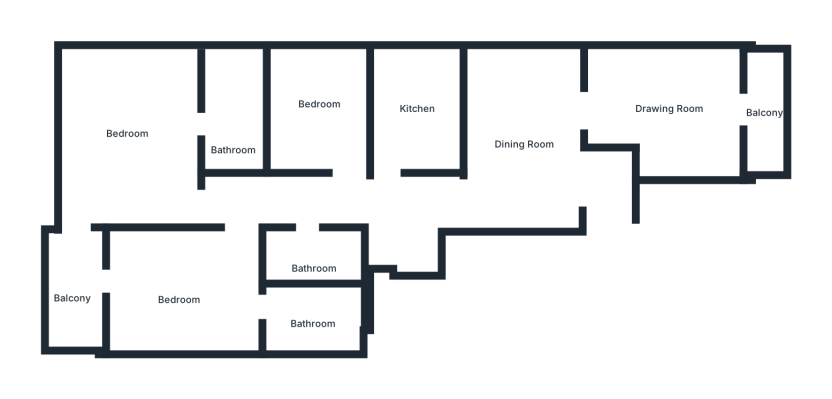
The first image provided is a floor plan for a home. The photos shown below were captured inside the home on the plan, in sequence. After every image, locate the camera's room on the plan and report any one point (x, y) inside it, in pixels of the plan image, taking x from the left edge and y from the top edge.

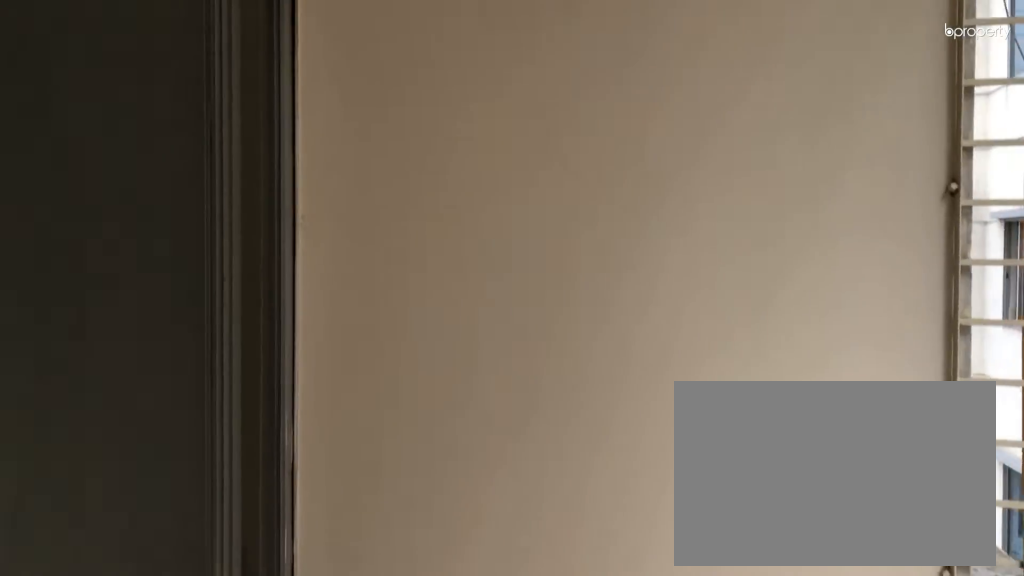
(81, 298)
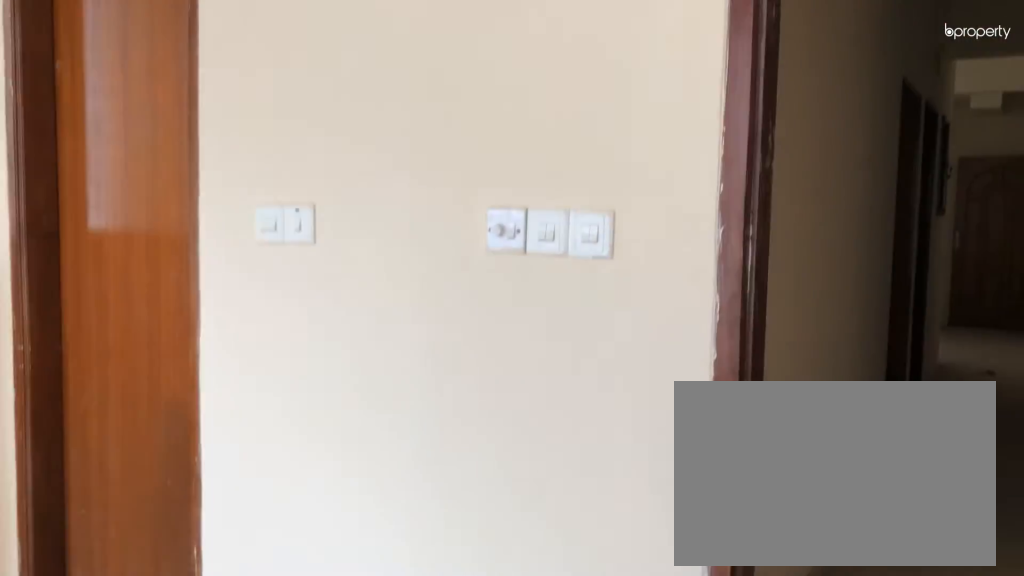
(134, 134)
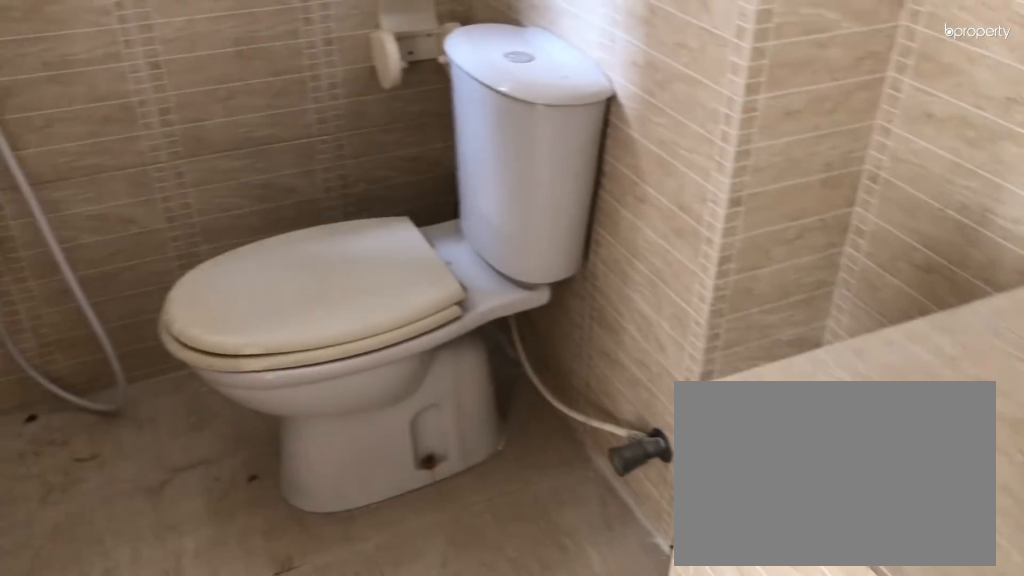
(238, 110)
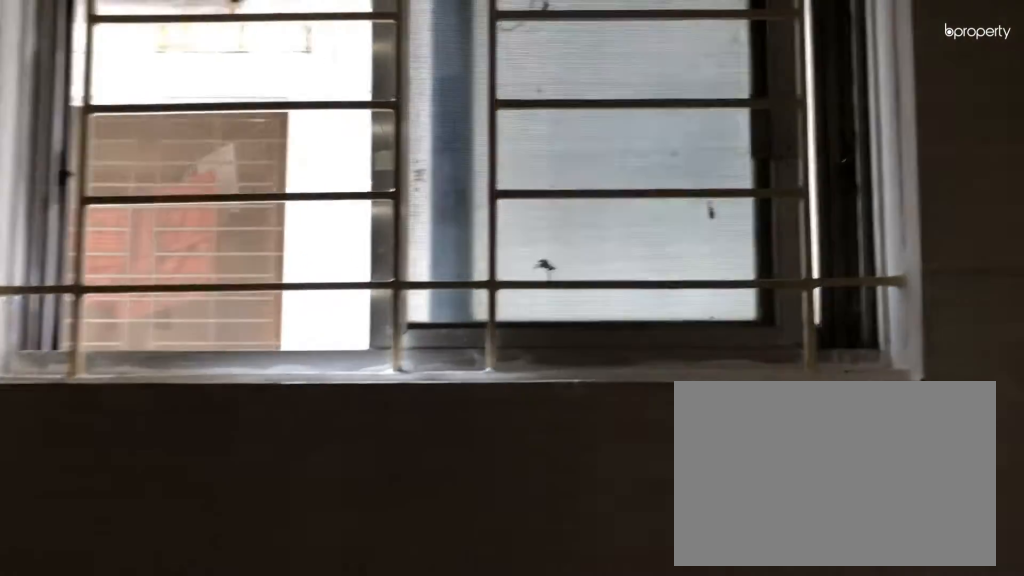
(238, 110)
